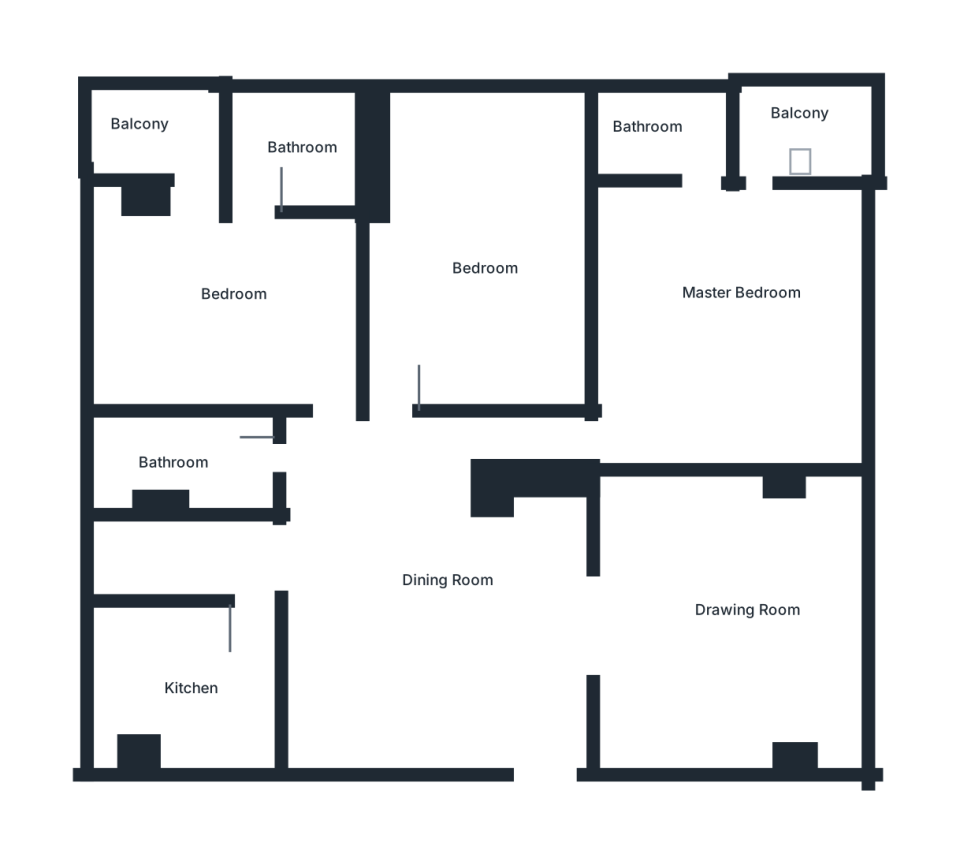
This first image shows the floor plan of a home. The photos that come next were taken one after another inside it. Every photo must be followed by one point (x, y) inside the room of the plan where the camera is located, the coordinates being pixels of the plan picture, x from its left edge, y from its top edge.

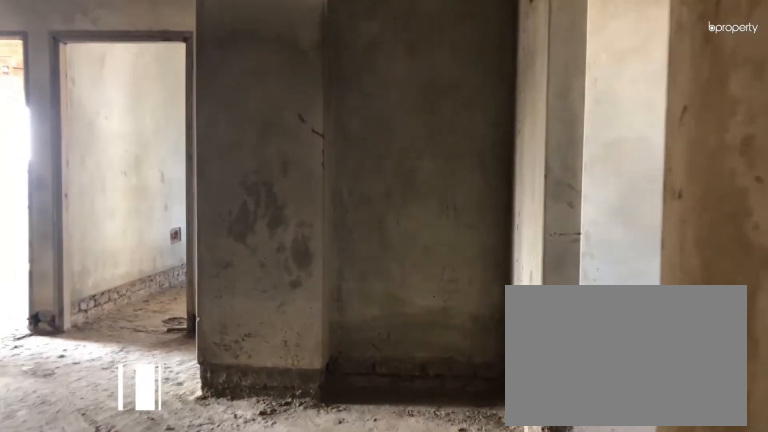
(537, 742)
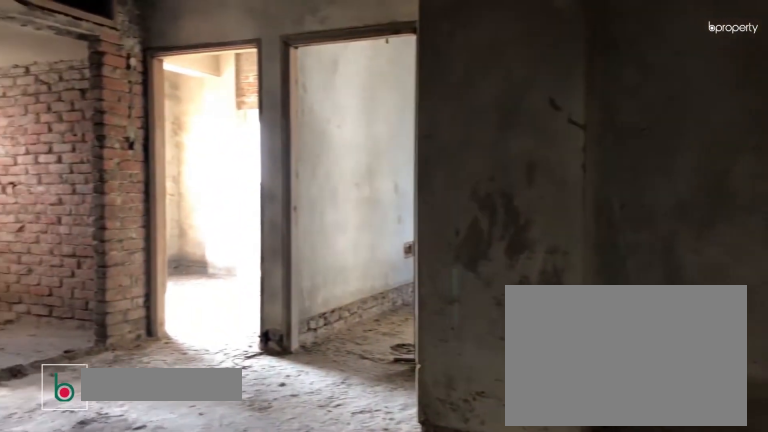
(447, 569)
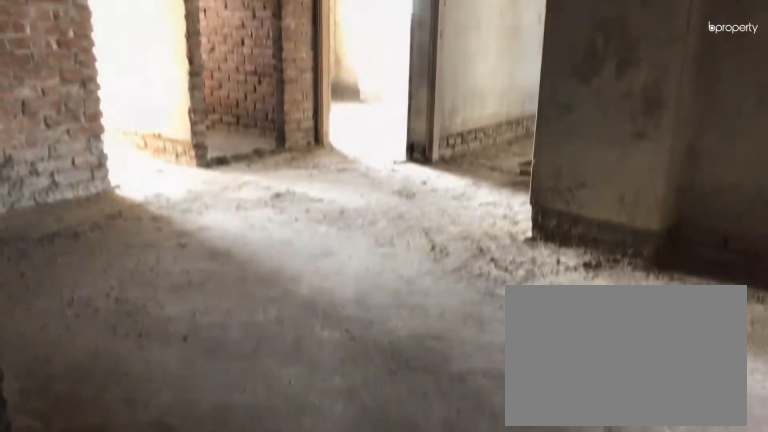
(447, 569)
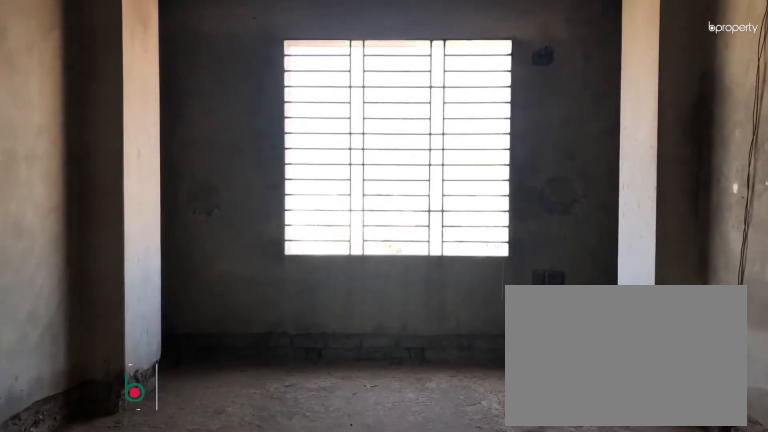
(745, 624)
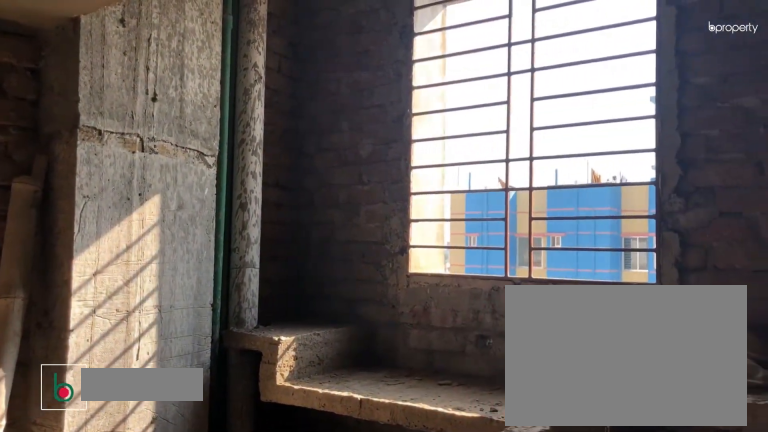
(177, 692)
